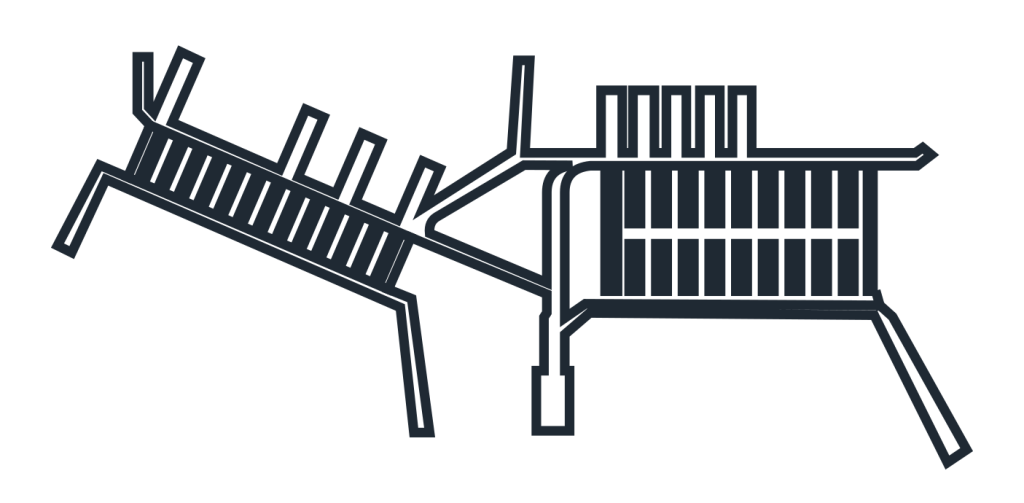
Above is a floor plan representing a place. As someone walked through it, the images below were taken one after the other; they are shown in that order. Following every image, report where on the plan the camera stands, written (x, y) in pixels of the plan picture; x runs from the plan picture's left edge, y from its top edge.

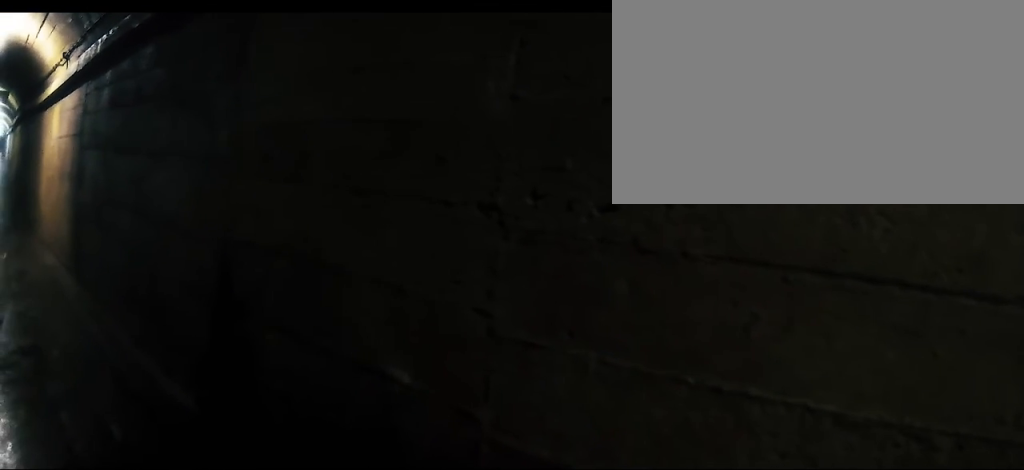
(891, 152)
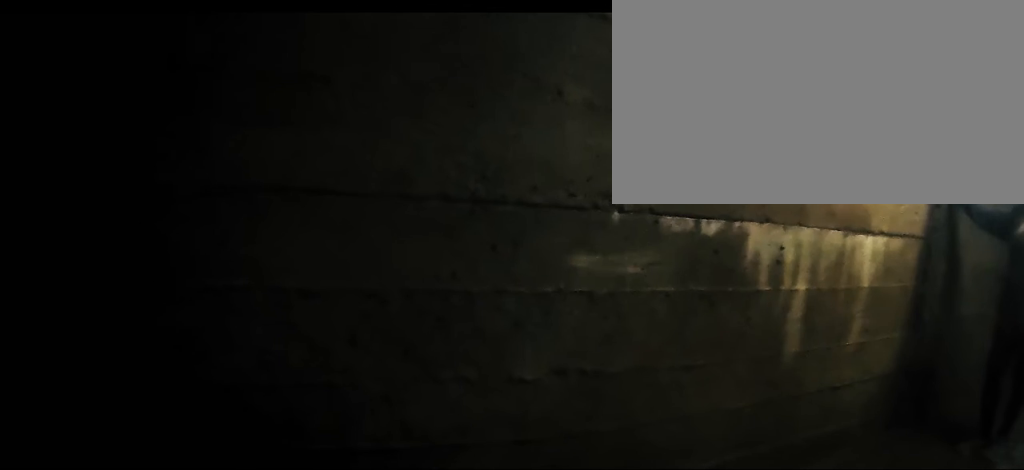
(860, 153)
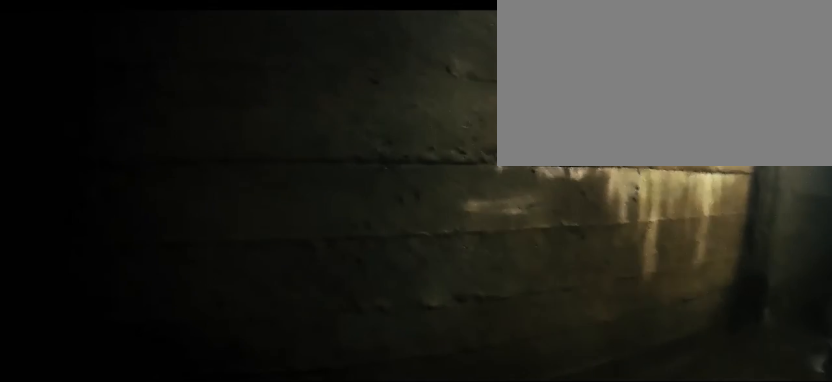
(846, 160)
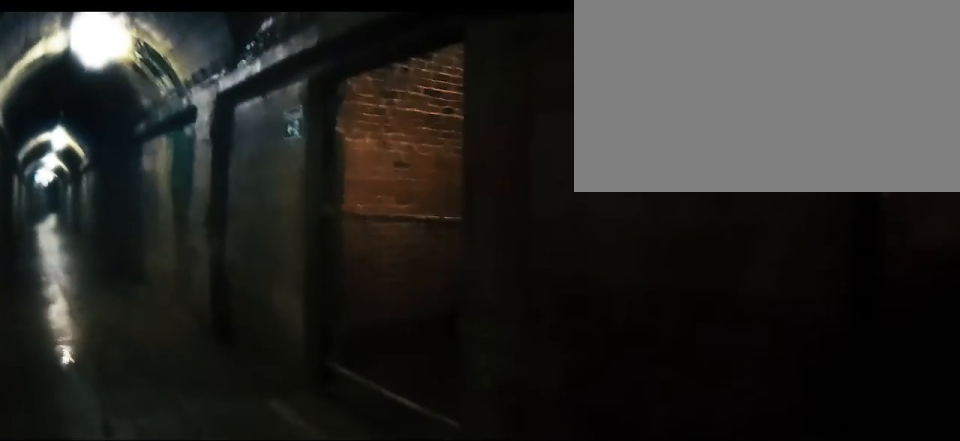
(750, 164)
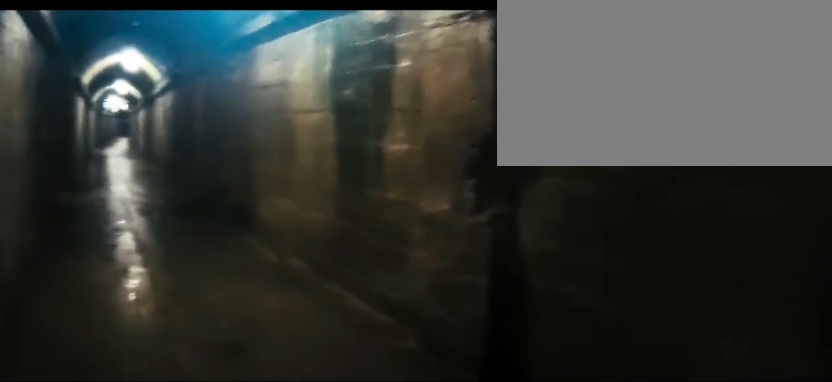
(740, 161)
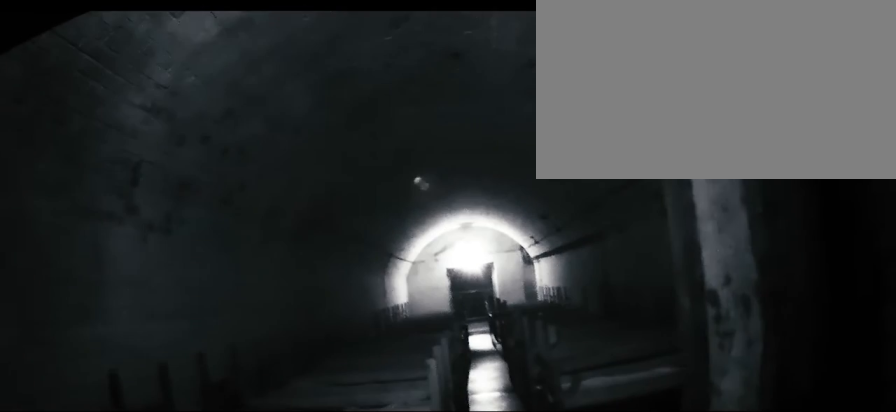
(332, 185)
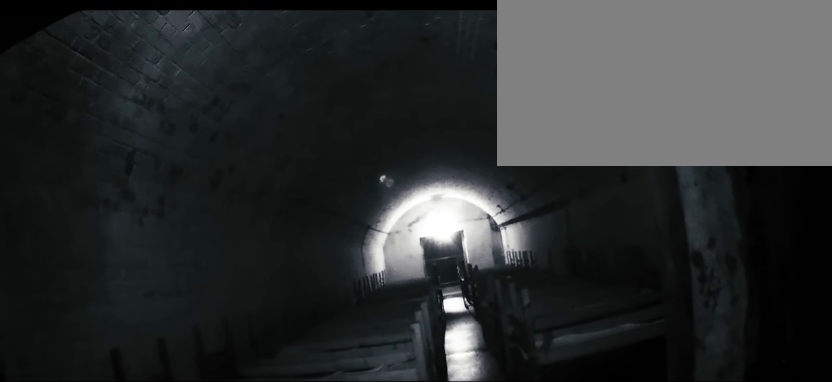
(312, 180)
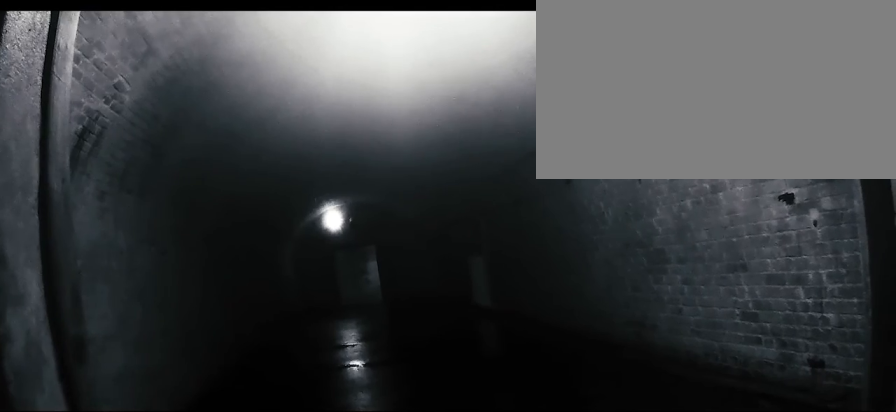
(256, 165)
